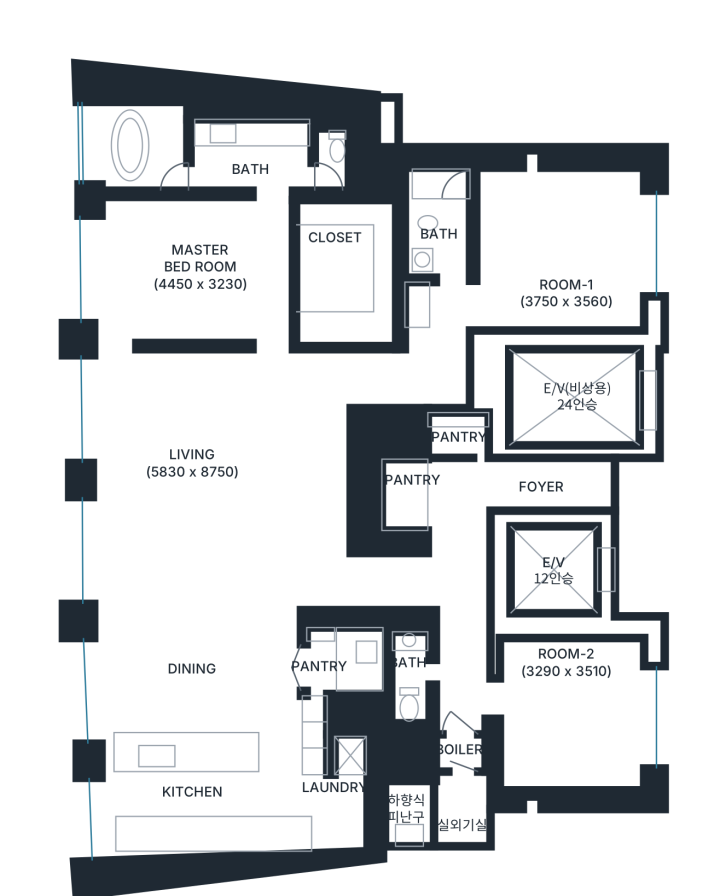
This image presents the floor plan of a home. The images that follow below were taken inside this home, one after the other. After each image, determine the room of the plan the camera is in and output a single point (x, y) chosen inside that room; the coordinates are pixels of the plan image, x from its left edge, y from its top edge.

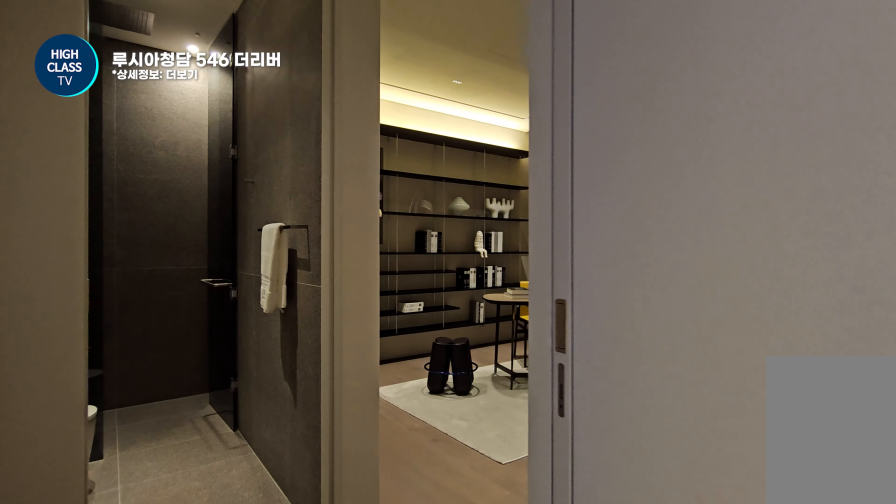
(408, 375)
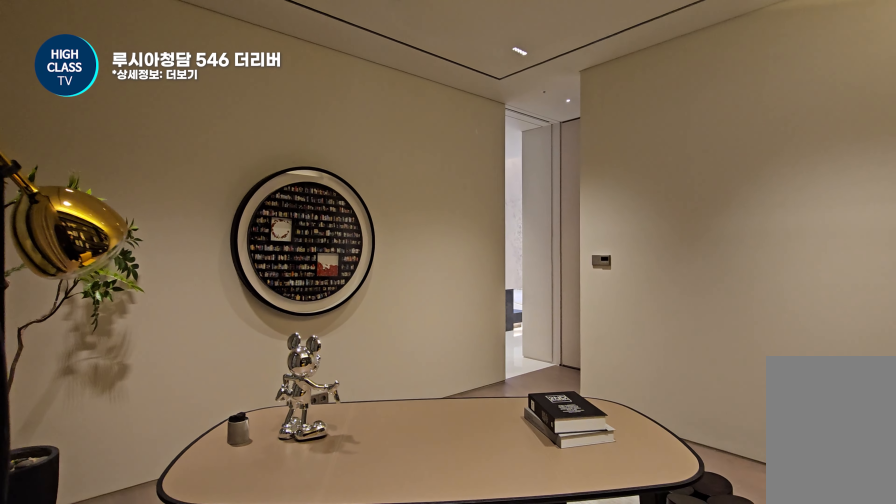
(523, 244)
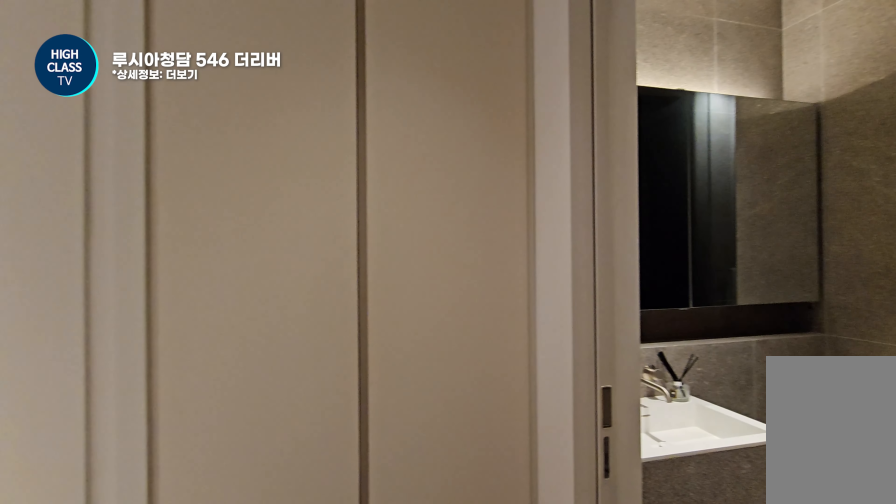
(523, 244)
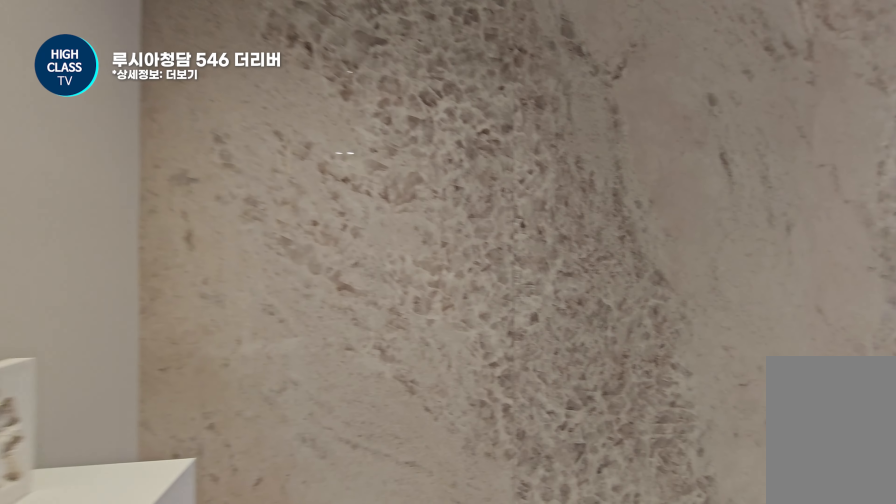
(408, 375)
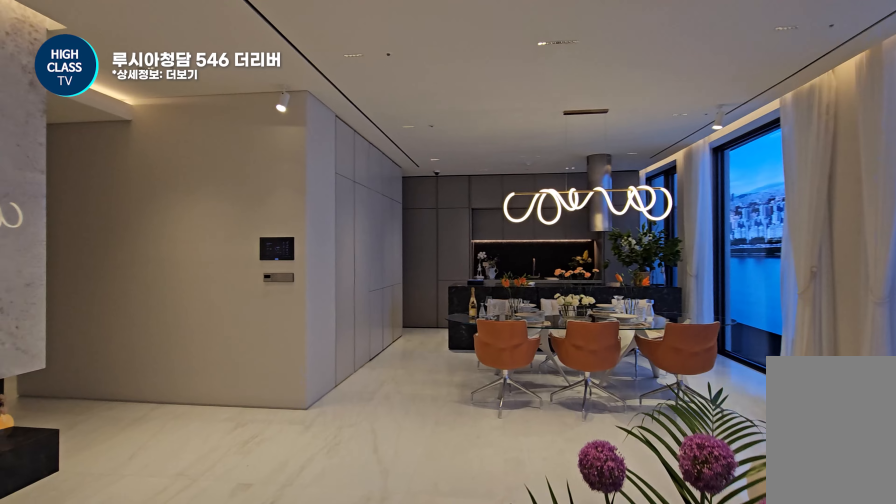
(218, 473)
